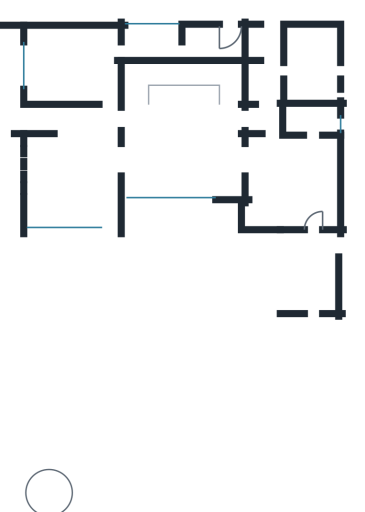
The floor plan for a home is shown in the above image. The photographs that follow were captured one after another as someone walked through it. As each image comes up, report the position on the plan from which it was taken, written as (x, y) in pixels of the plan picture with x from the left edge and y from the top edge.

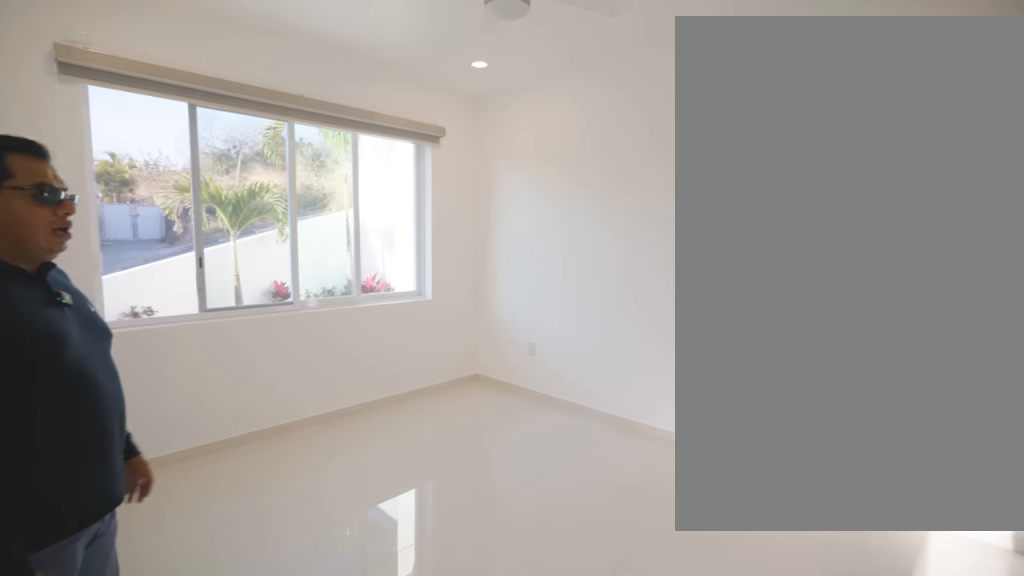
(107, 85)
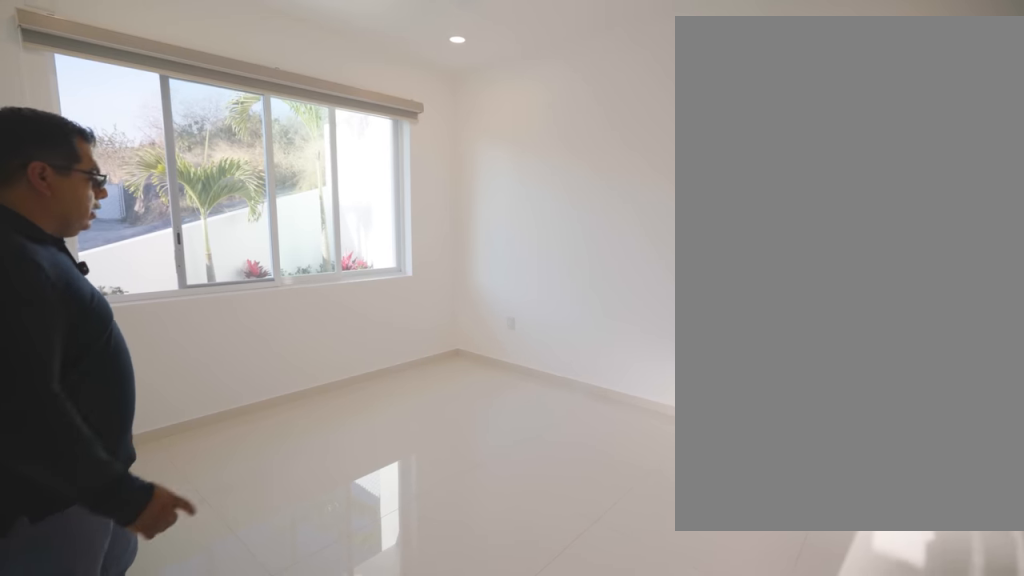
(107, 85)
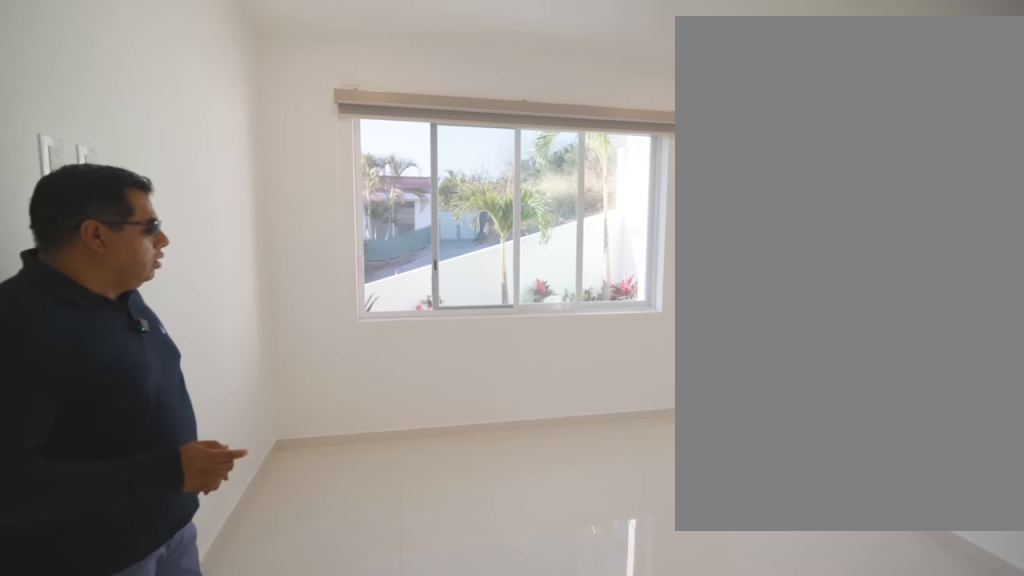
(106, 74)
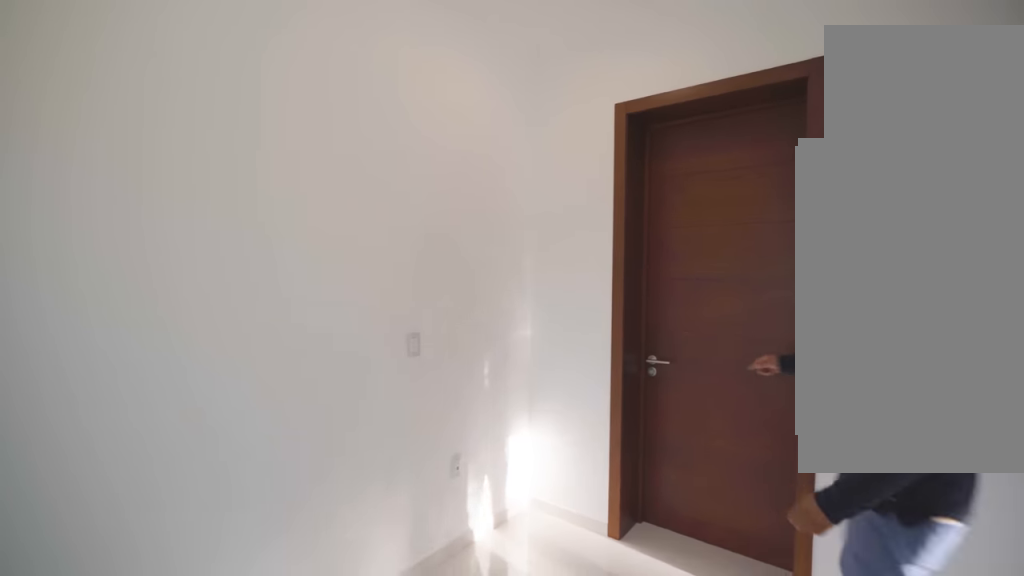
(66, 70)
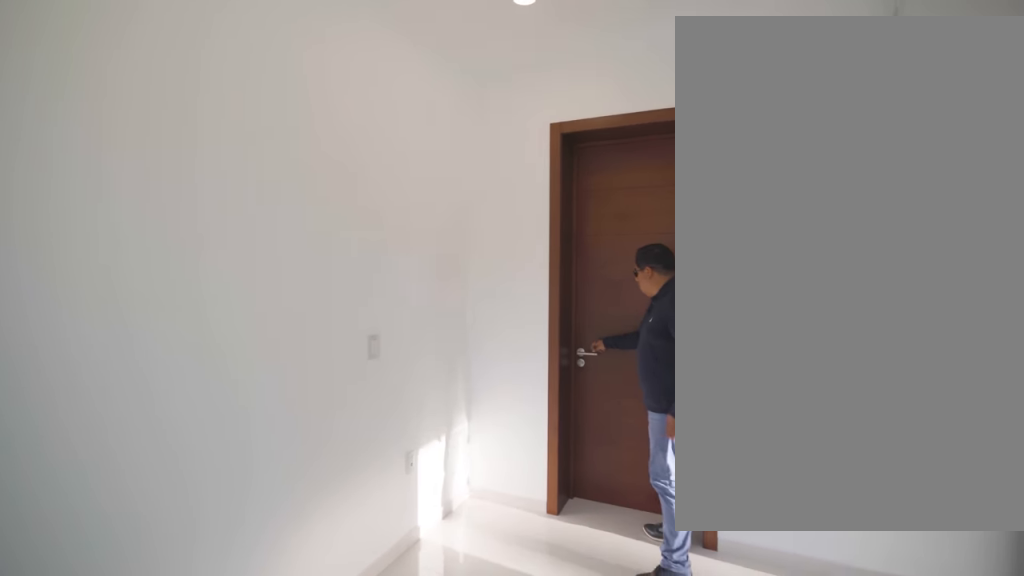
(48, 60)
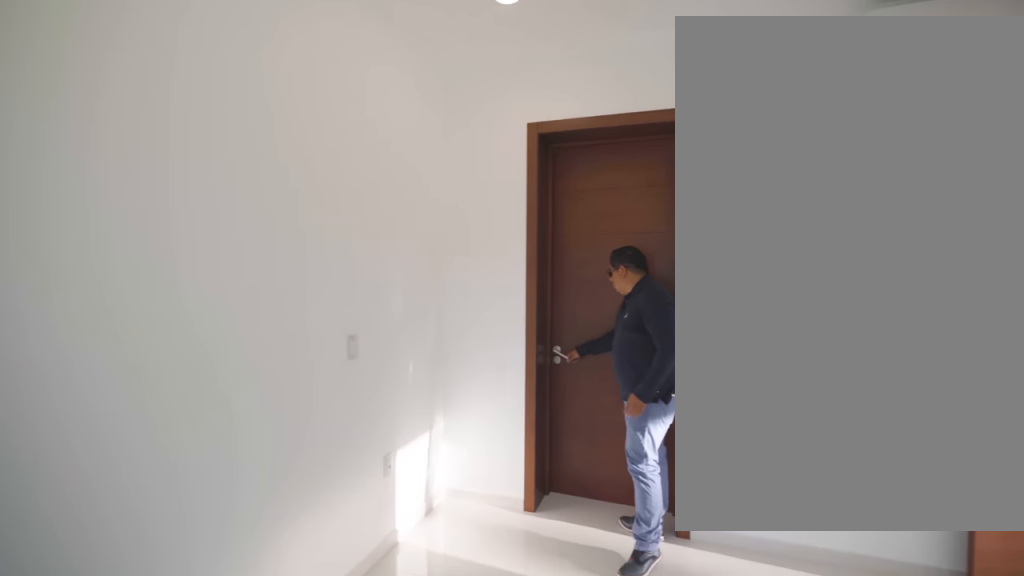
(45, 53)
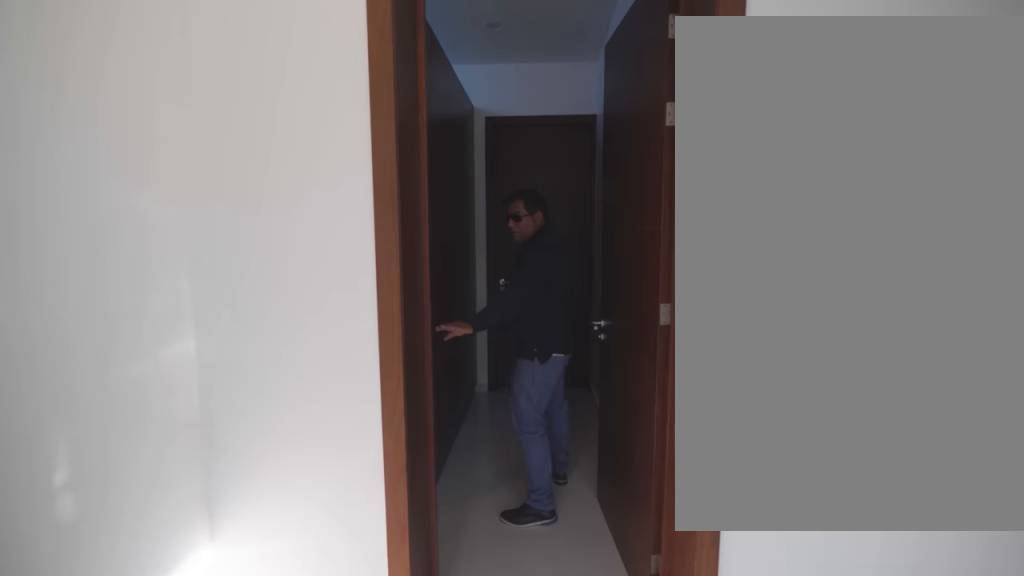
(127, 48)
